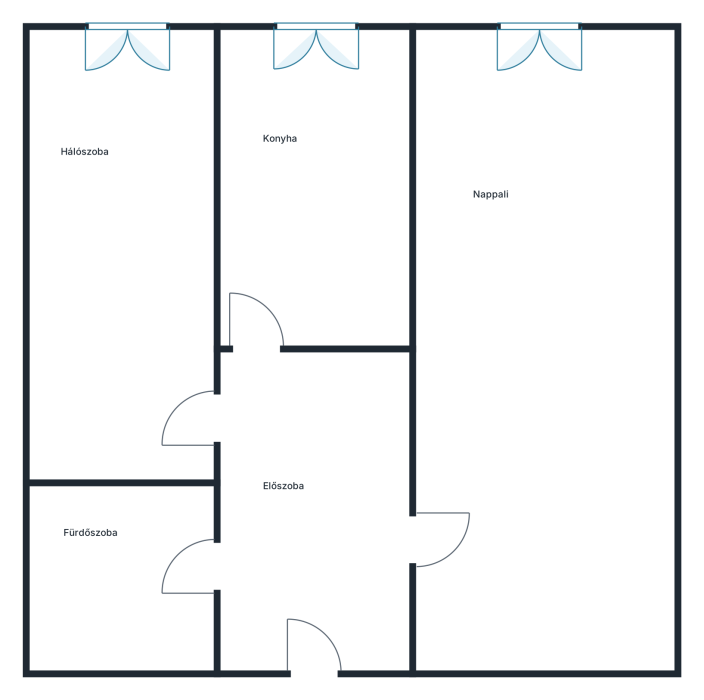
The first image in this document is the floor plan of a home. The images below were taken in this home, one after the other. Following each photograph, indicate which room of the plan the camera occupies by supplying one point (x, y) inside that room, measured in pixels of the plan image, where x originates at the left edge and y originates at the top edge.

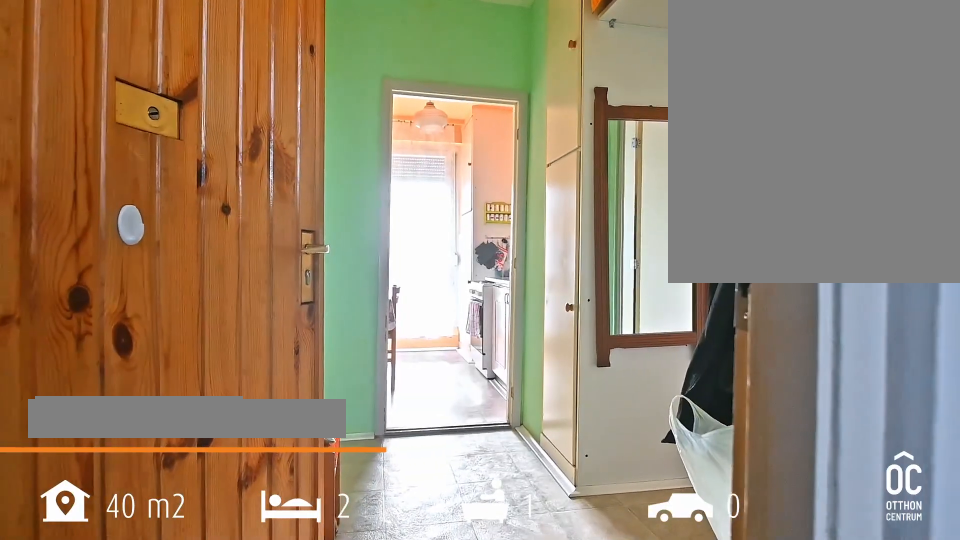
(316, 506)
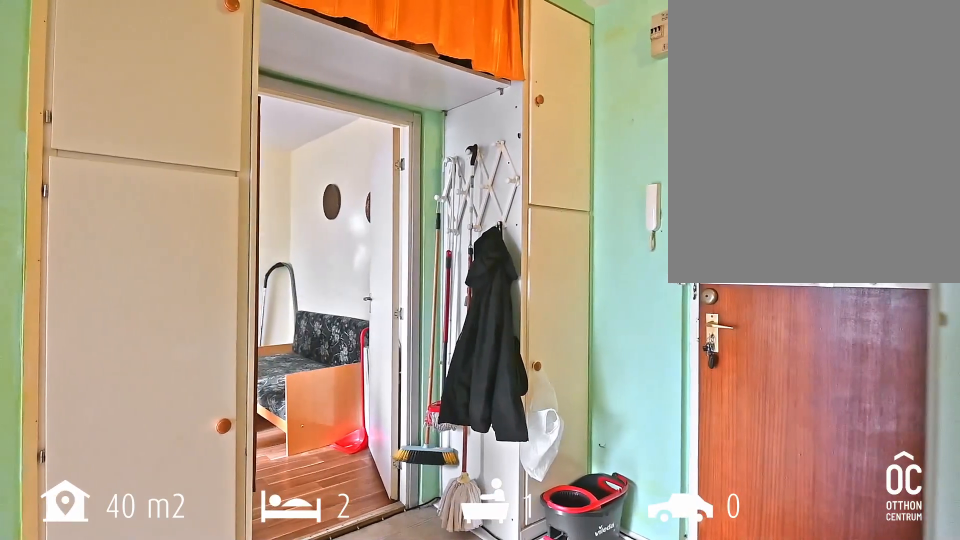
(316, 506)
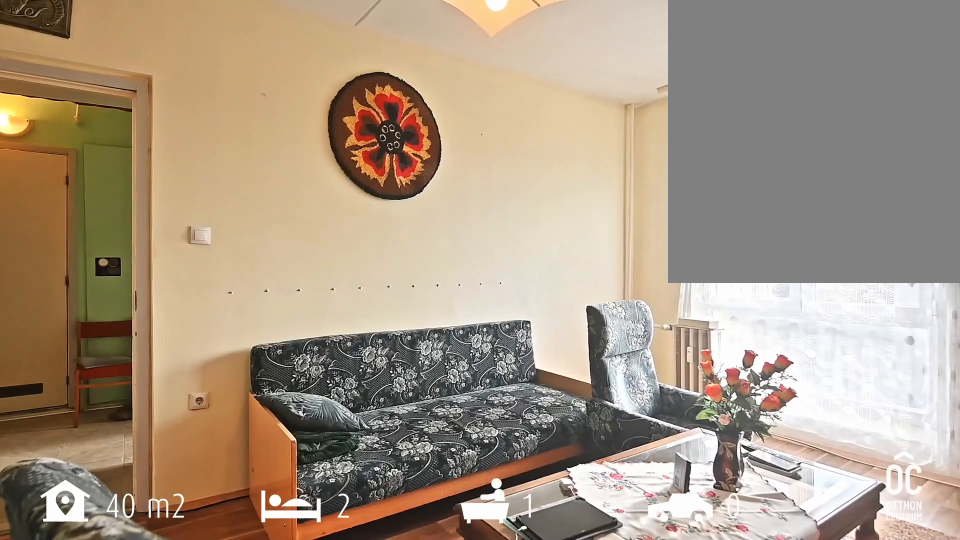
(542, 362)
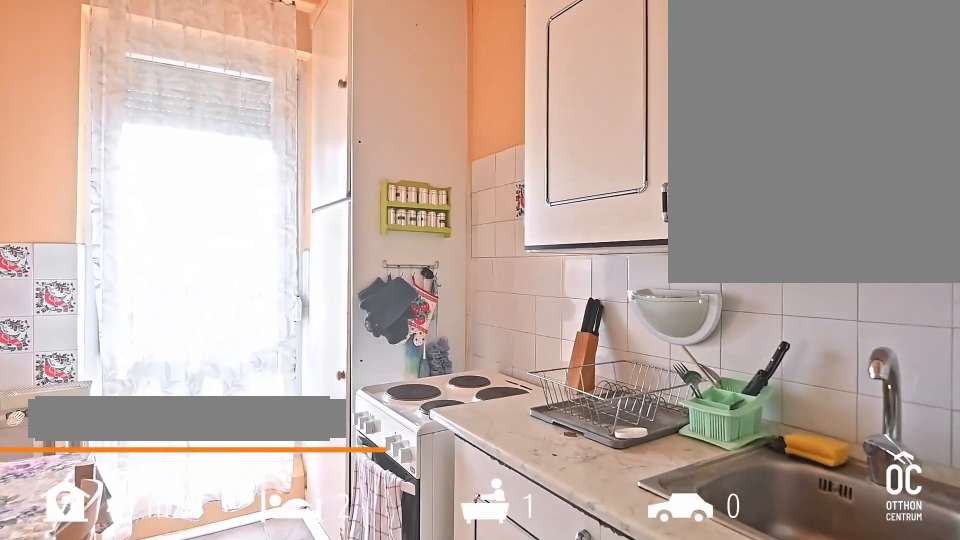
(316, 193)
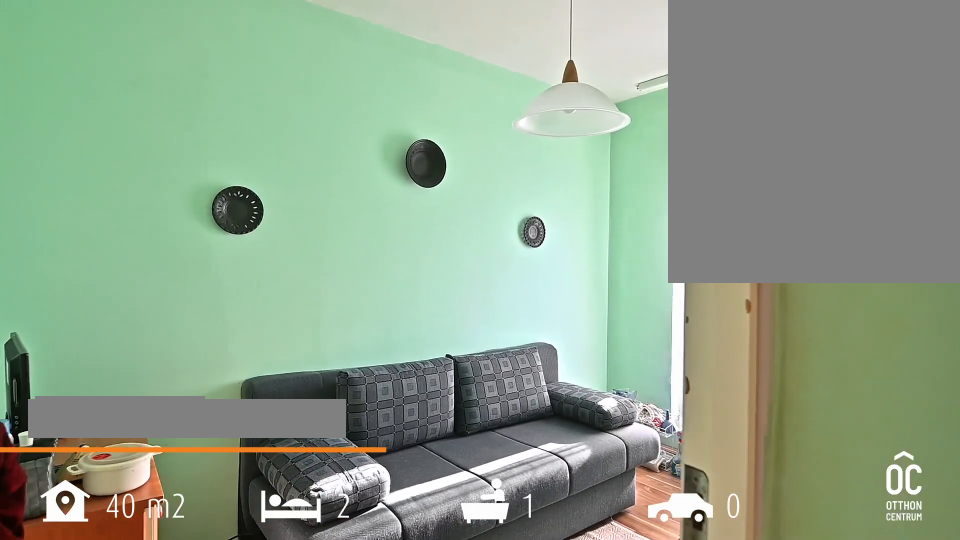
(120, 261)
